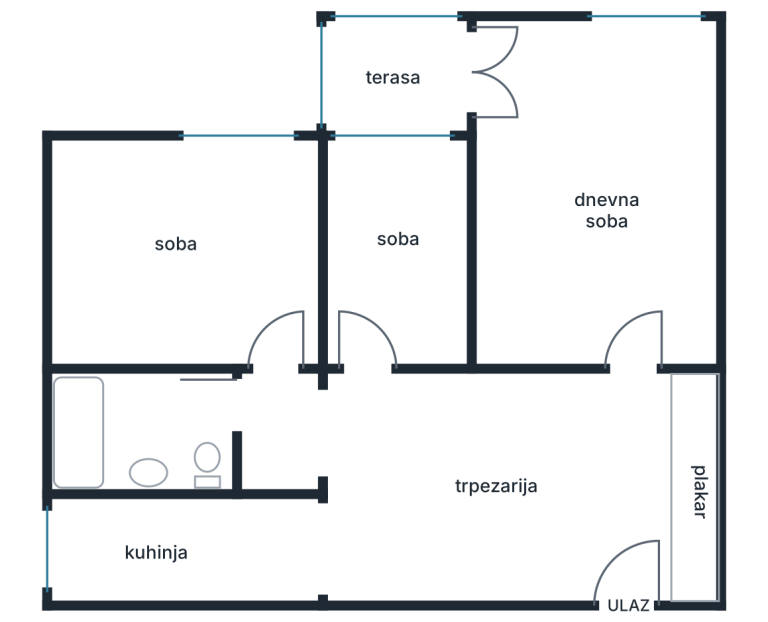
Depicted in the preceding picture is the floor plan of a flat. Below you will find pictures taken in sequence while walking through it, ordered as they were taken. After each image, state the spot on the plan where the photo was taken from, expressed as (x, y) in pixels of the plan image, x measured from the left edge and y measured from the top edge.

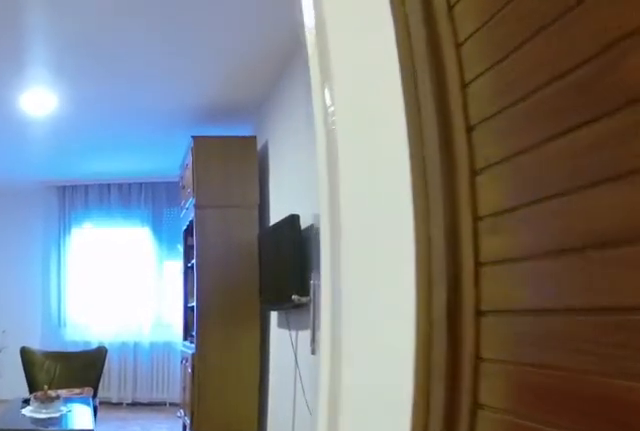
(623, 455)
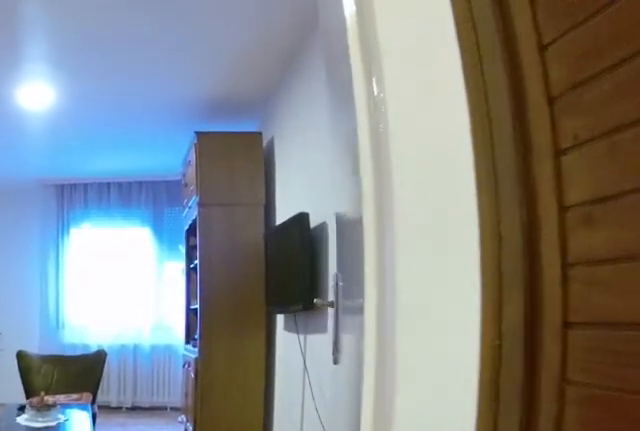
(623, 445)
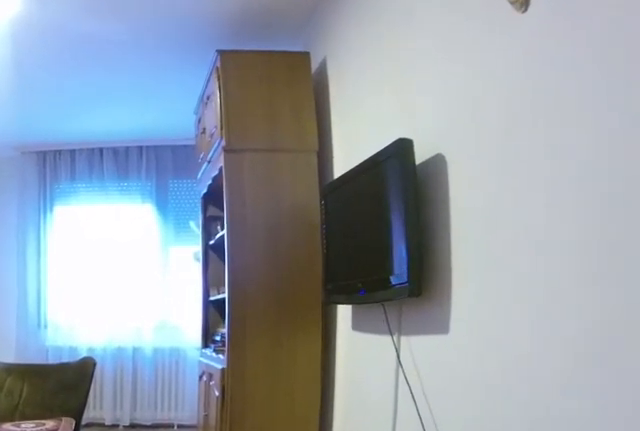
(624, 349)
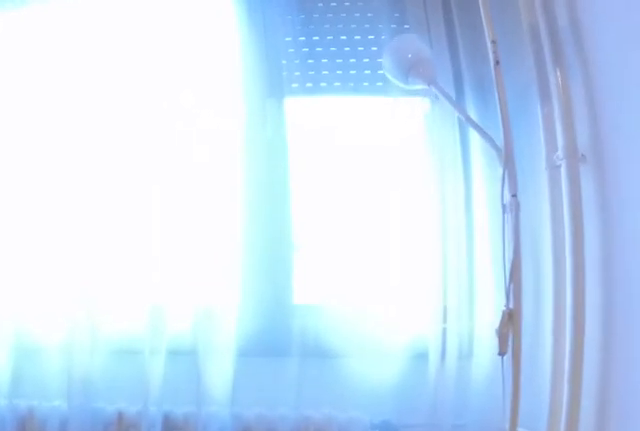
(625, 137)
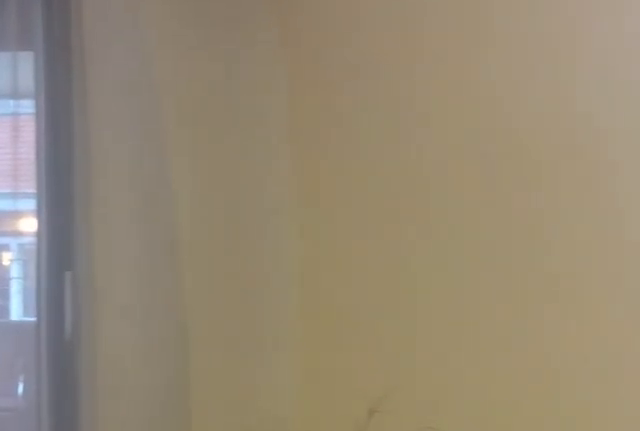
(601, 77)
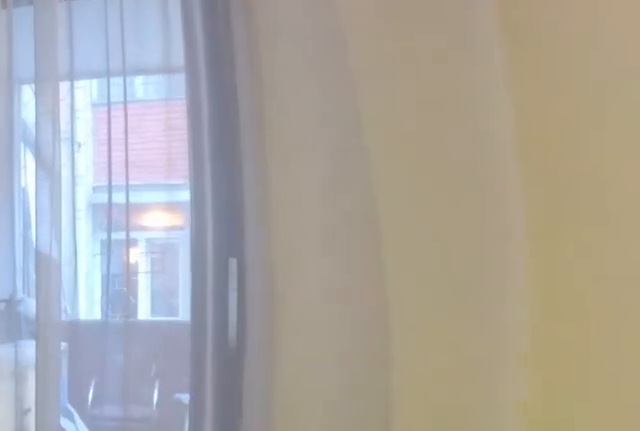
(587, 75)
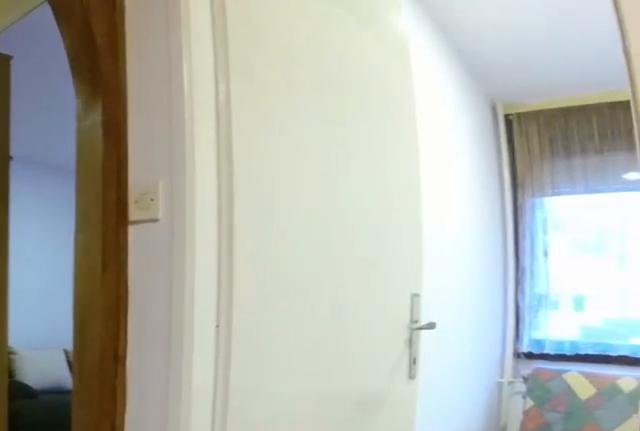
(434, 410)
